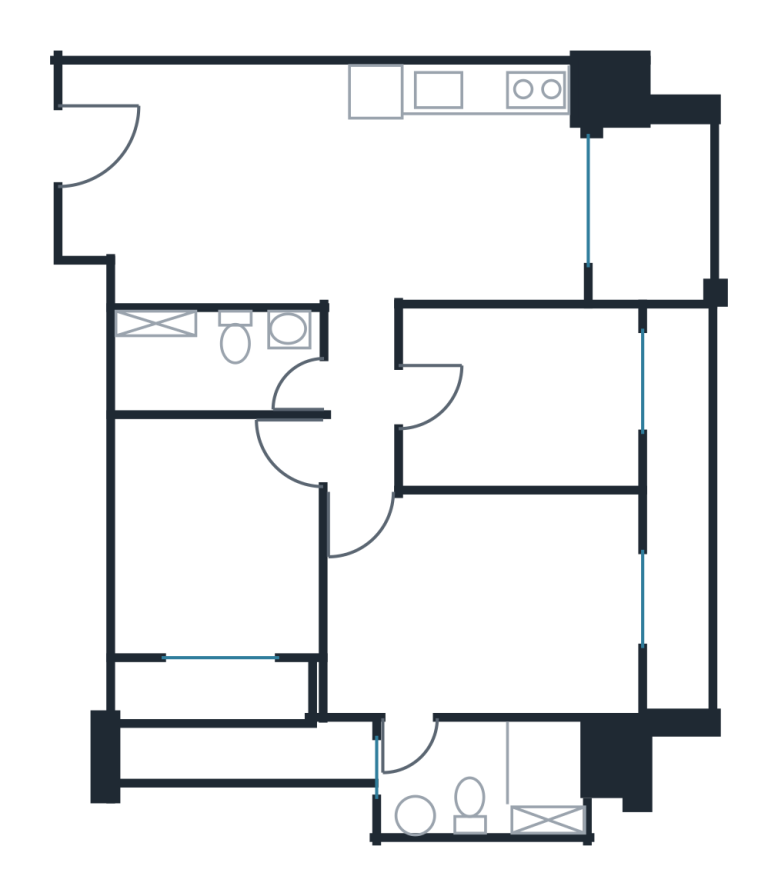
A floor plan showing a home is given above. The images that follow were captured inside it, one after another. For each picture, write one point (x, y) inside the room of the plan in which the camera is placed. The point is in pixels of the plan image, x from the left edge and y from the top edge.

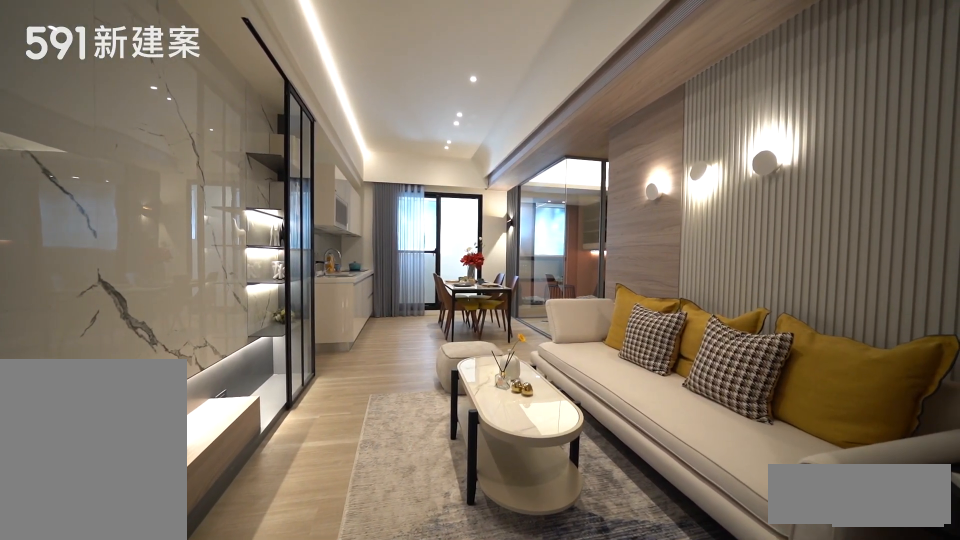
(200, 176)
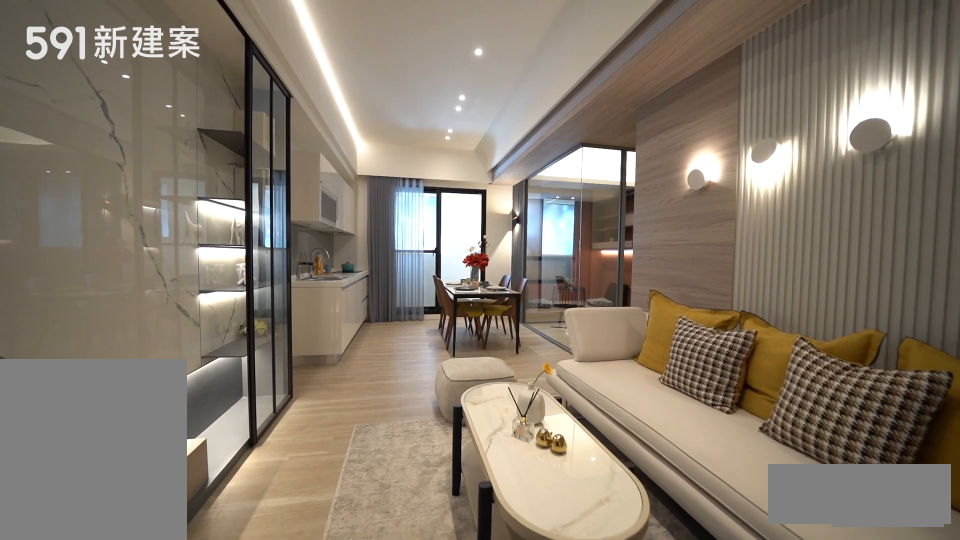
(200, 176)
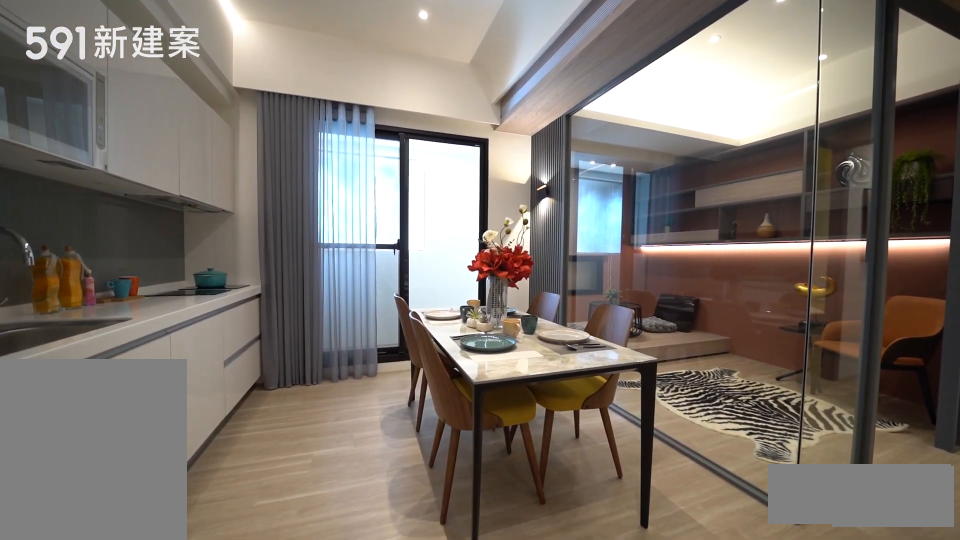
(488, 226)
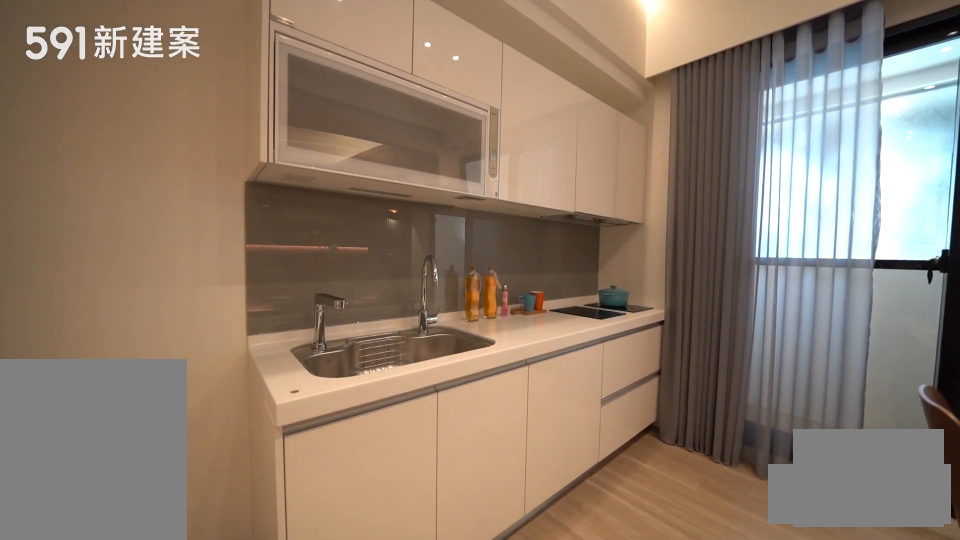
(461, 116)
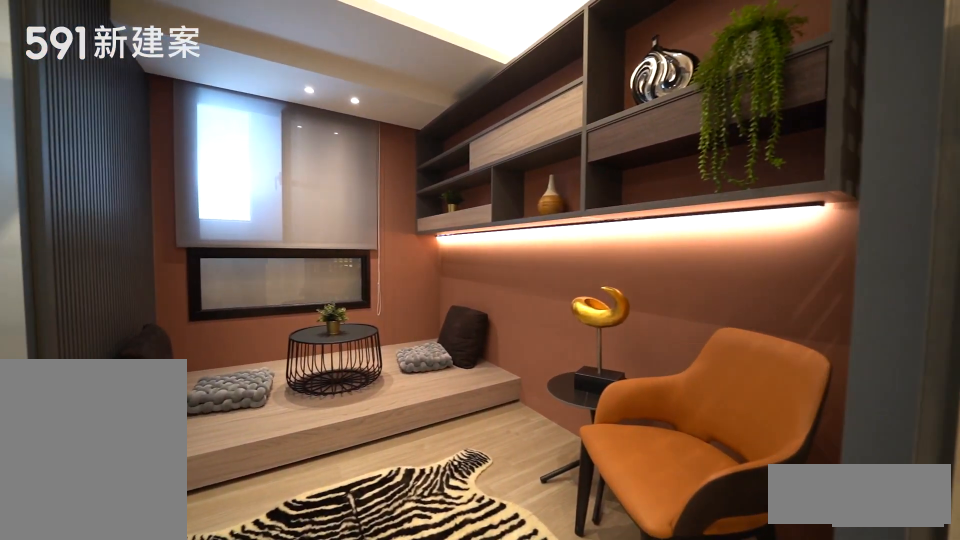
(523, 397)
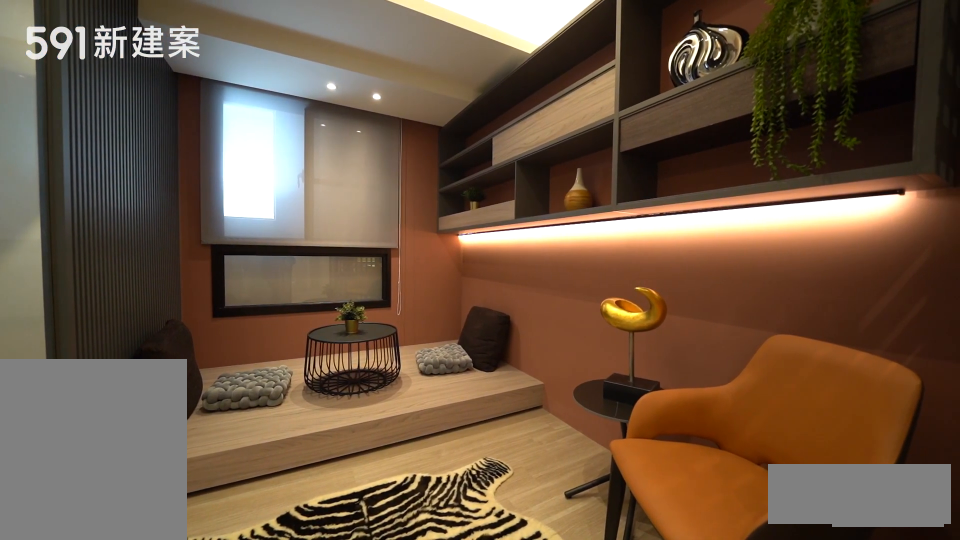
(523, 397)
